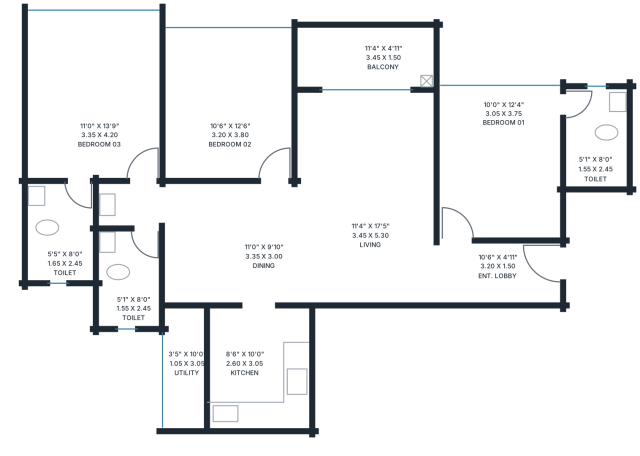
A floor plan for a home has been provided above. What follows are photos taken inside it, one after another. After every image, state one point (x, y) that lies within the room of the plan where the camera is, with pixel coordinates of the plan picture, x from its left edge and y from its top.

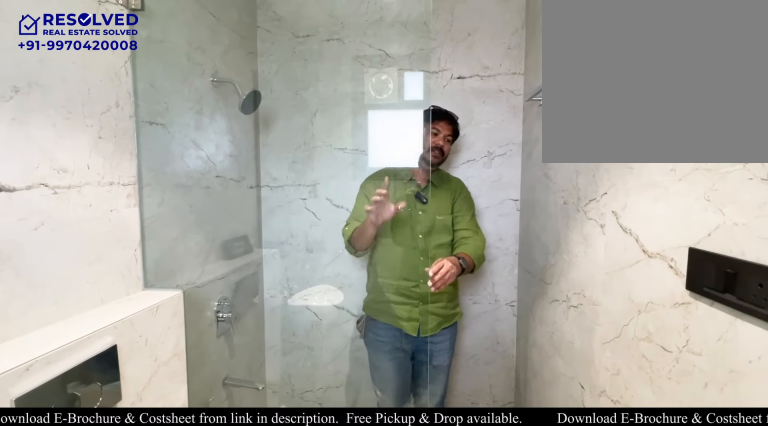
(595, 139)
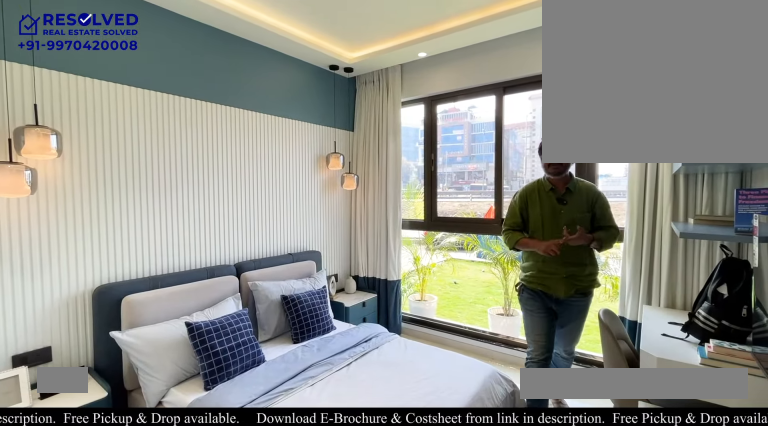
(228, 103)
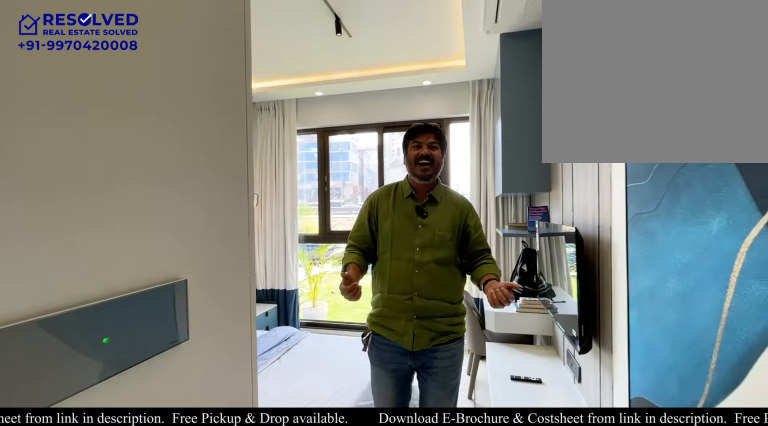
(228, 103)
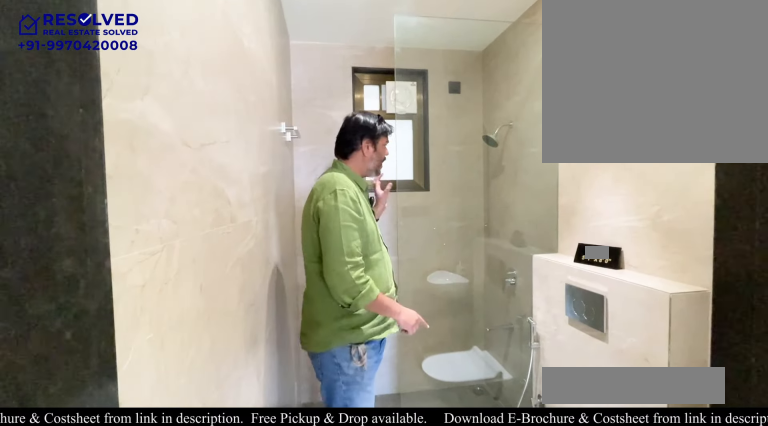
(128, 277)
